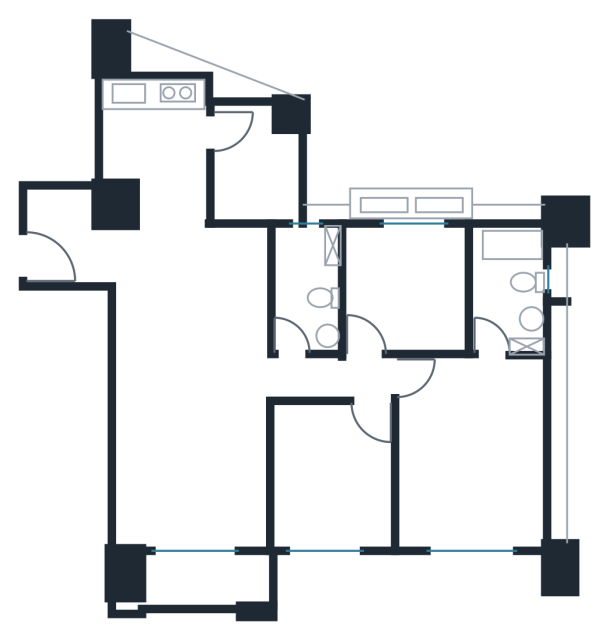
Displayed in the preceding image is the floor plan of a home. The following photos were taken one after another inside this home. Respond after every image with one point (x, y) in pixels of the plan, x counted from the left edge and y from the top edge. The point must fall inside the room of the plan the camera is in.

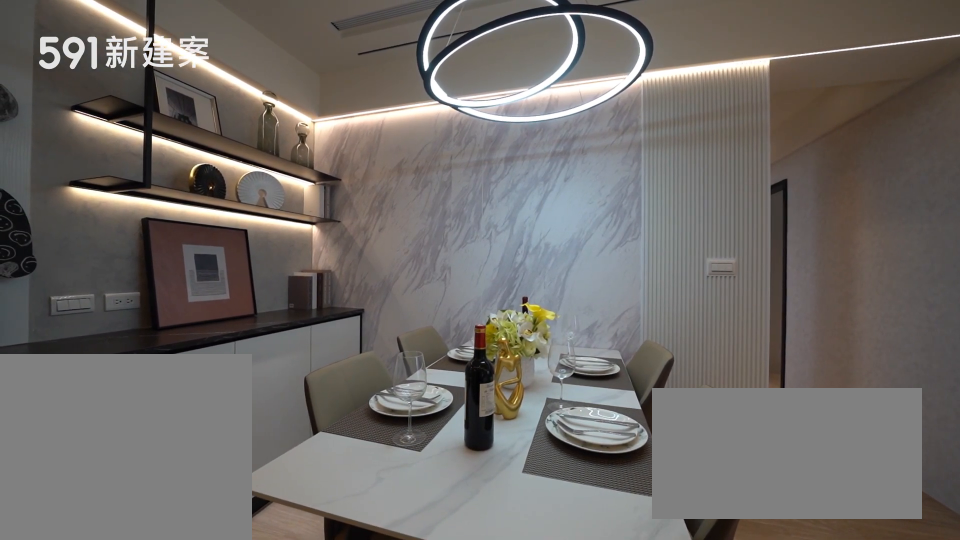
(195, 300)
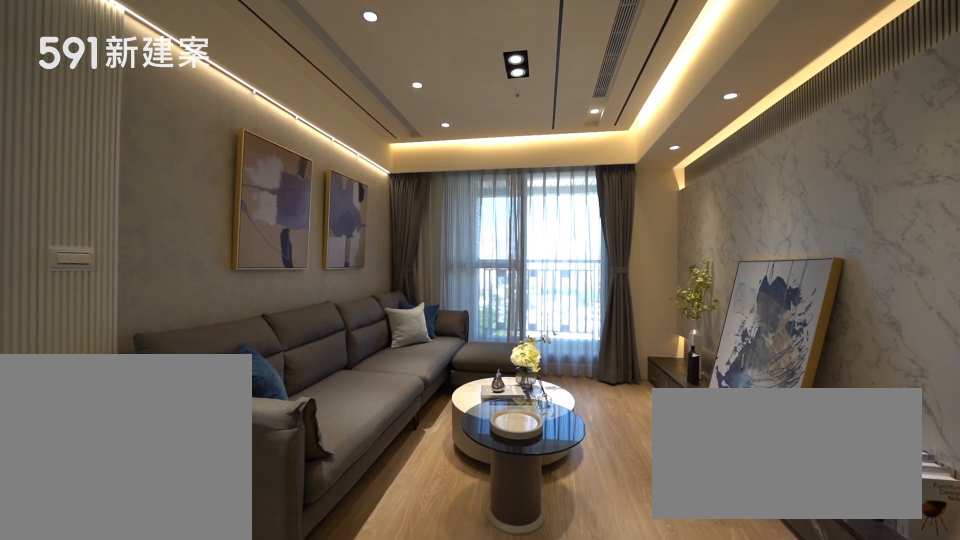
(193, 478)
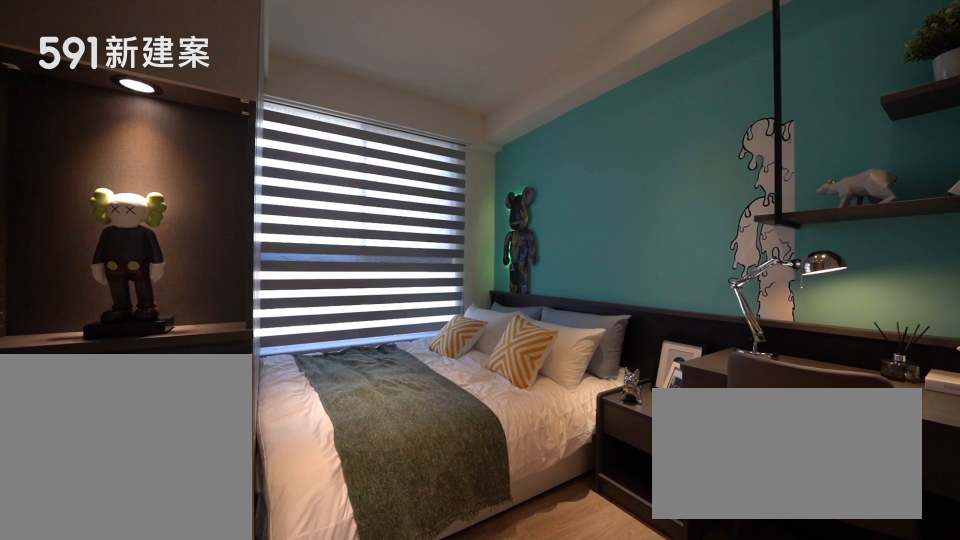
(329, 479)
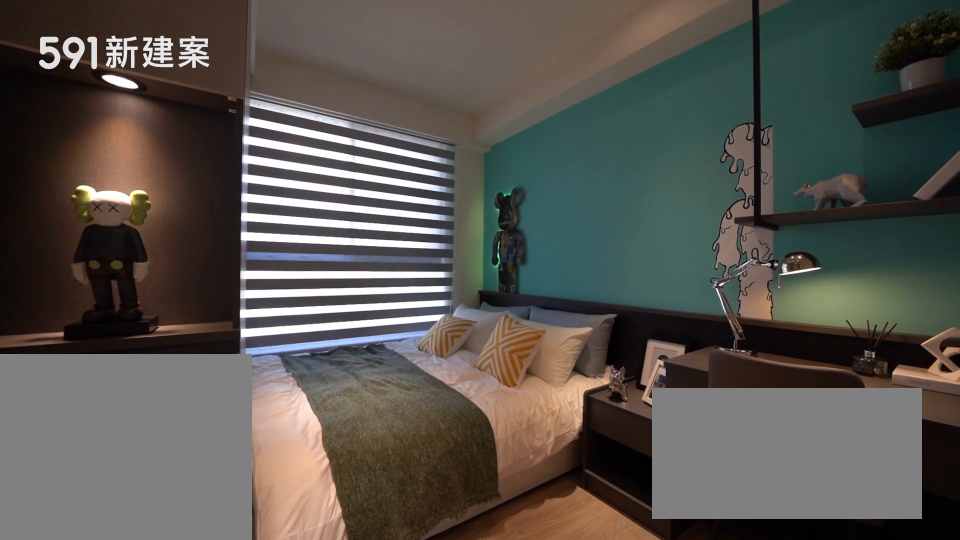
(329, 479)
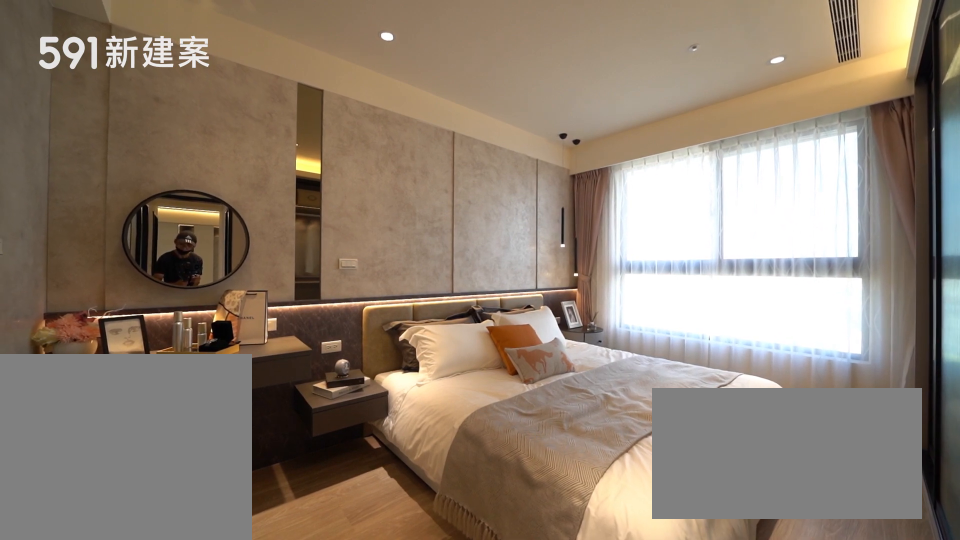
(471, 456)
